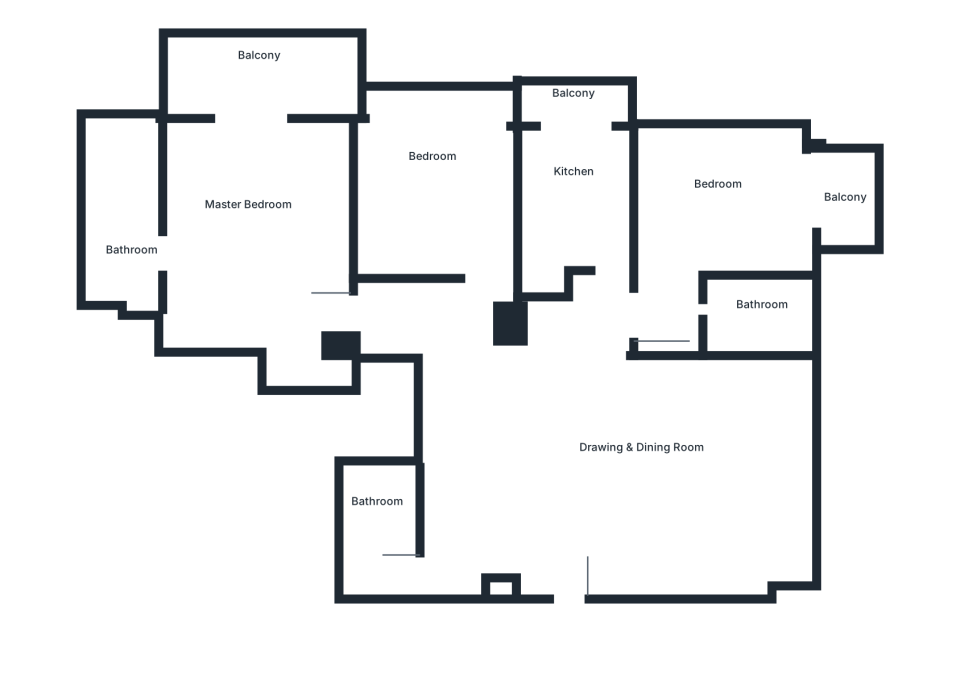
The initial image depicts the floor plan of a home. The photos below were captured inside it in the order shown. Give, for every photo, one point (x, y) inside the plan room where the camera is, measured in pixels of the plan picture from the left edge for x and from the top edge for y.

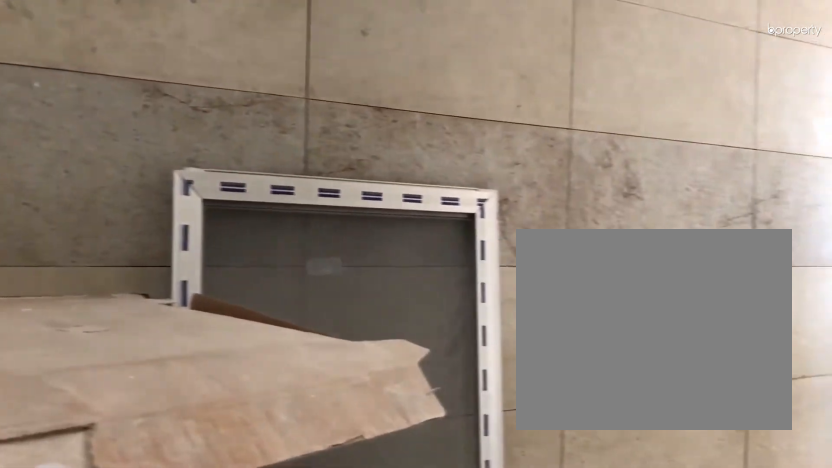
(122, 216)
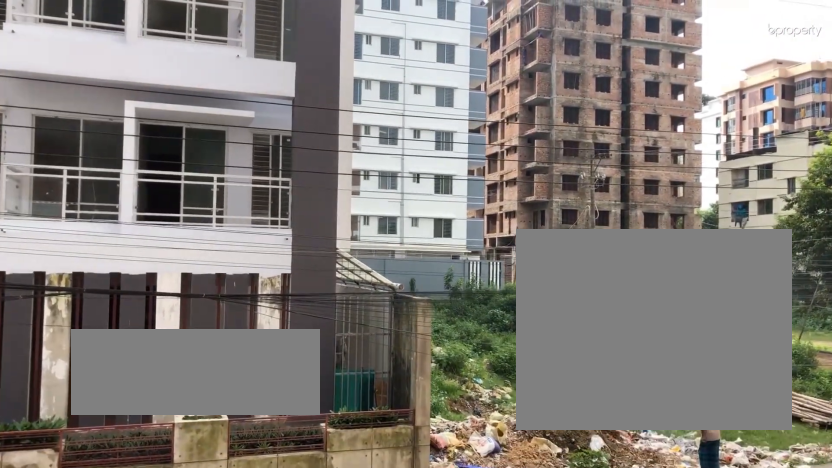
(264, 77)
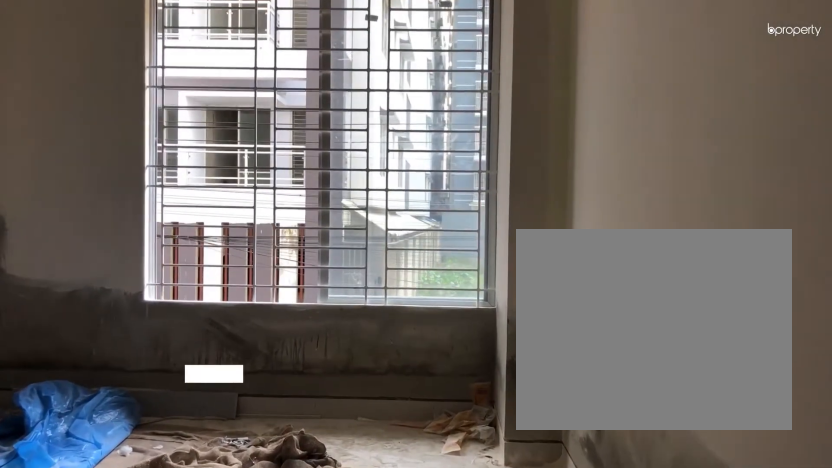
(436, 171)
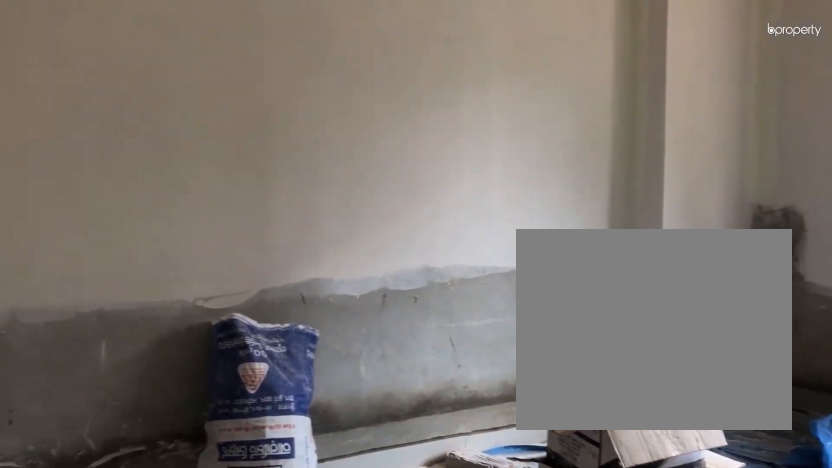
(436, 171)
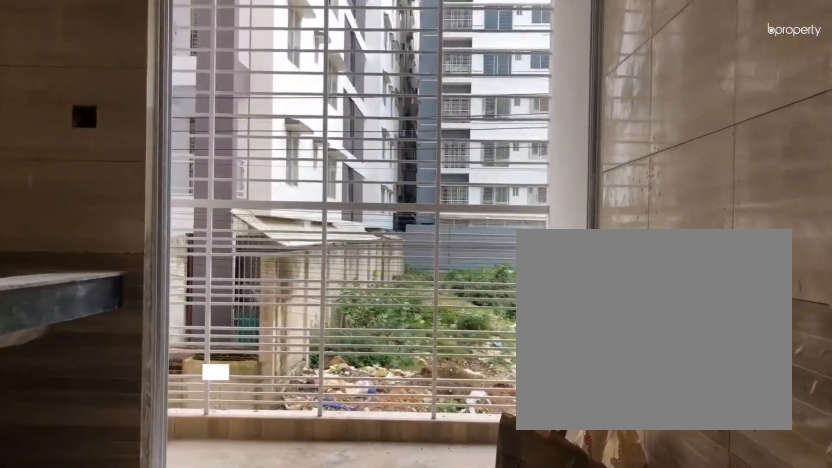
(569, 181)
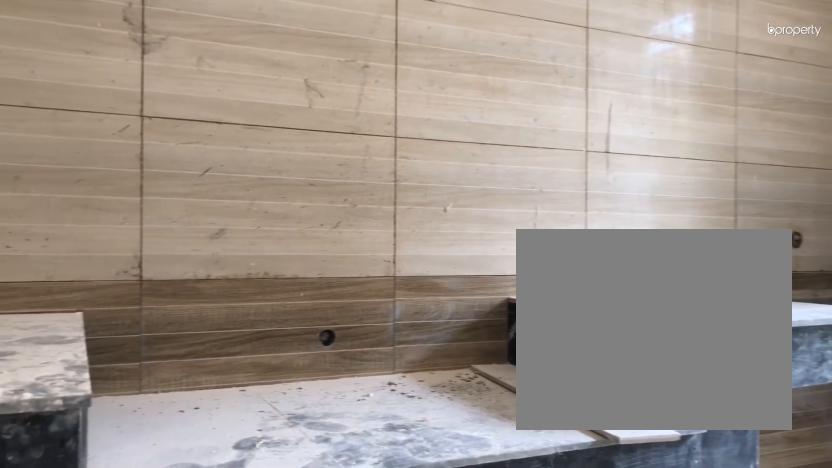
(569, 181)
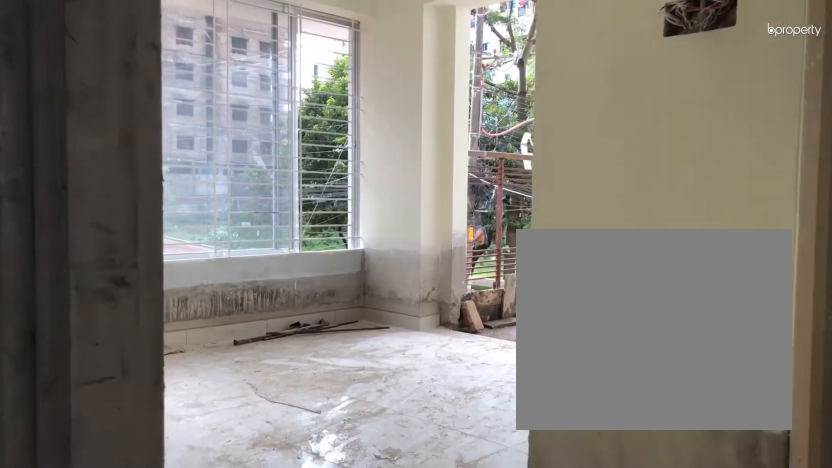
(659, 321)
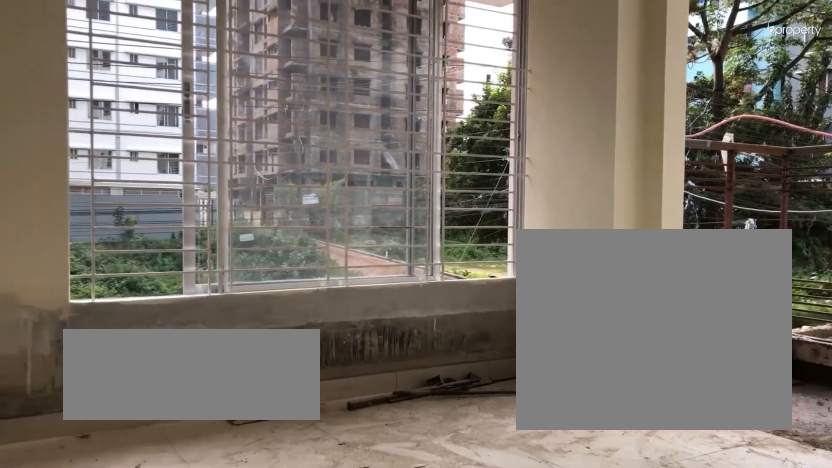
(716, 188)
